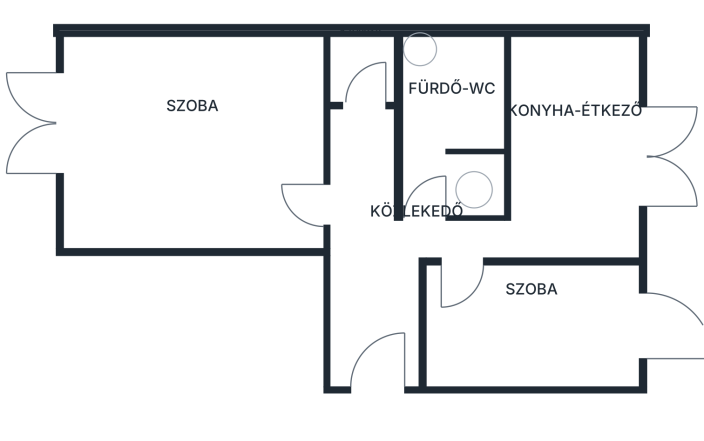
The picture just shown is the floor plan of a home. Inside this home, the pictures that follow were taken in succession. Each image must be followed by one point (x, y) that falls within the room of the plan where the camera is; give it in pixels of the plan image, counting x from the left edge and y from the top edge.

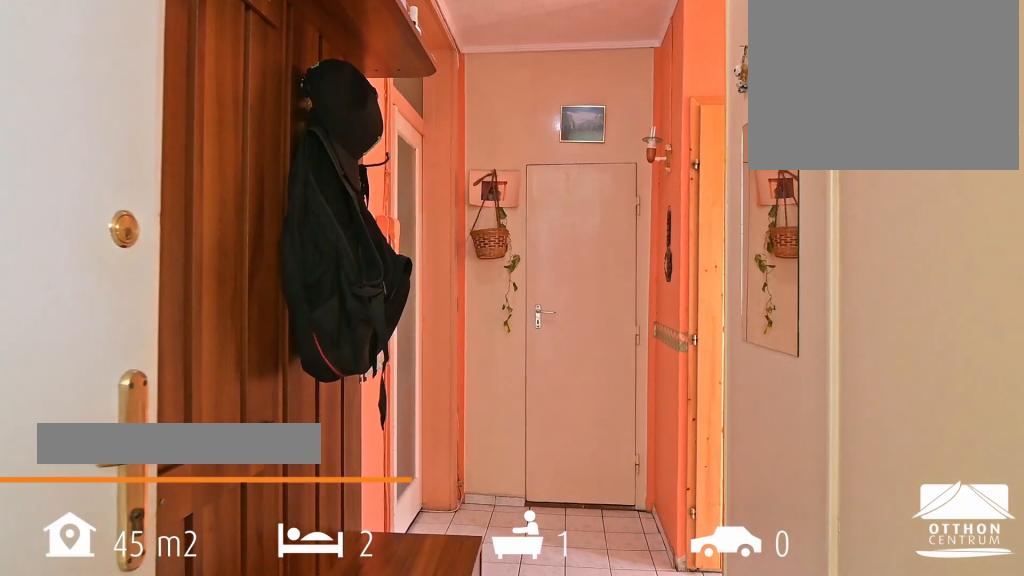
(365, 231)
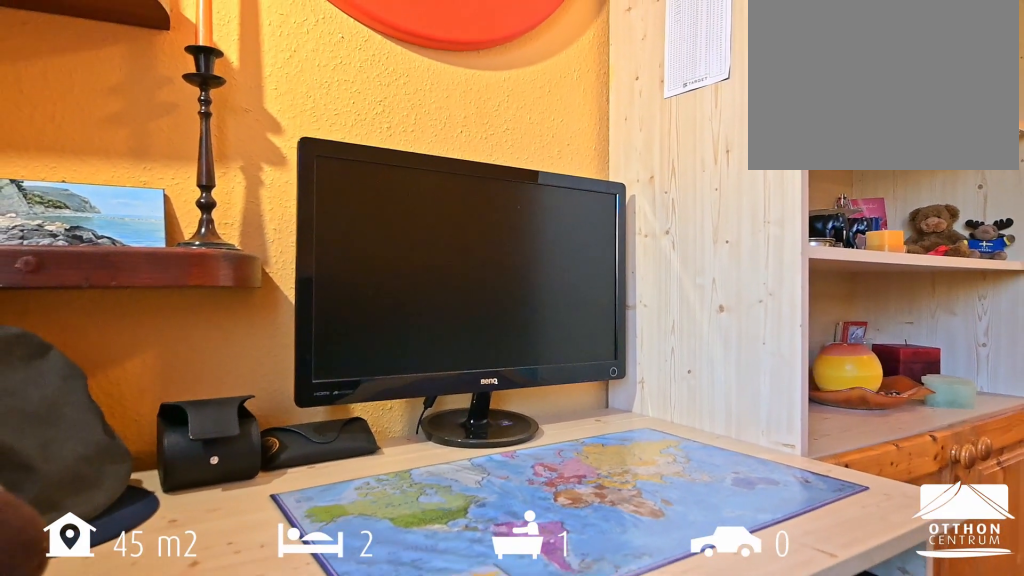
(202, 143)
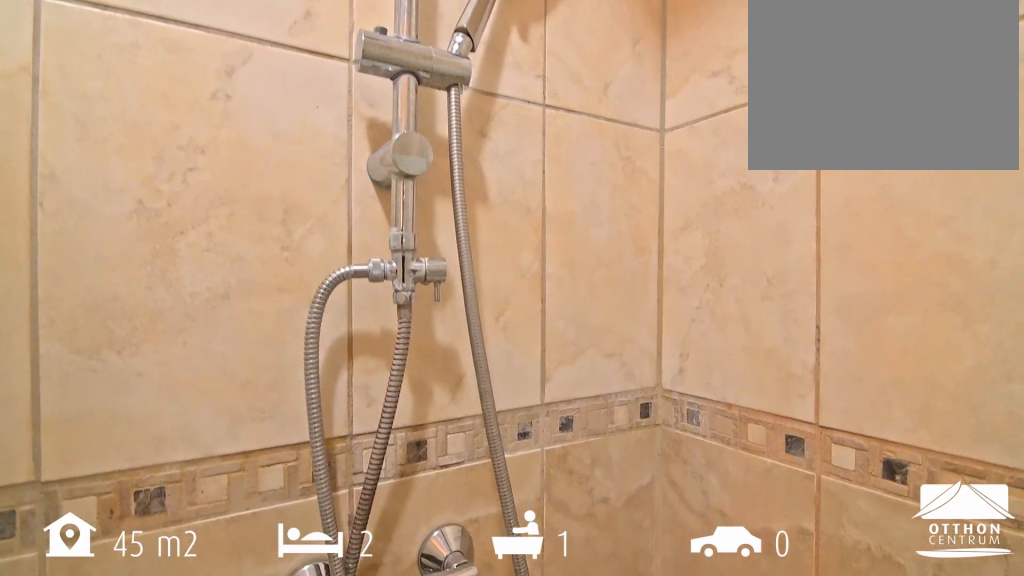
(449, 131)
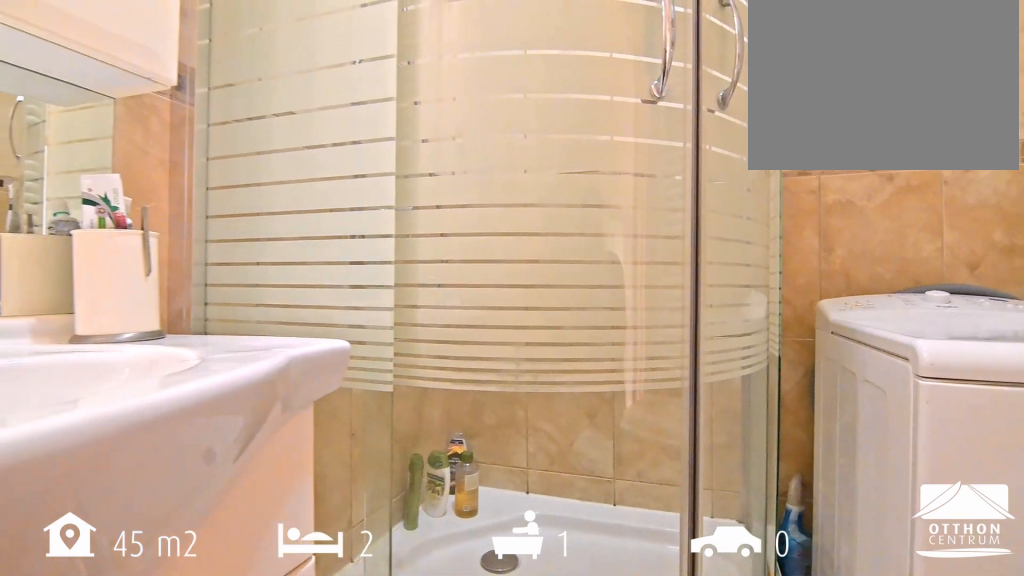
(449, 131)
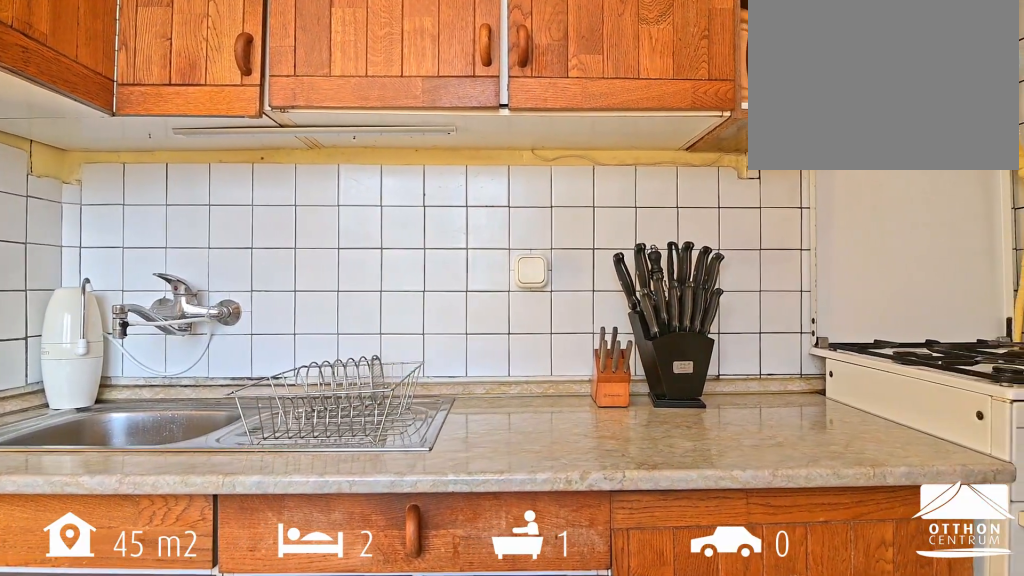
(569, 155)
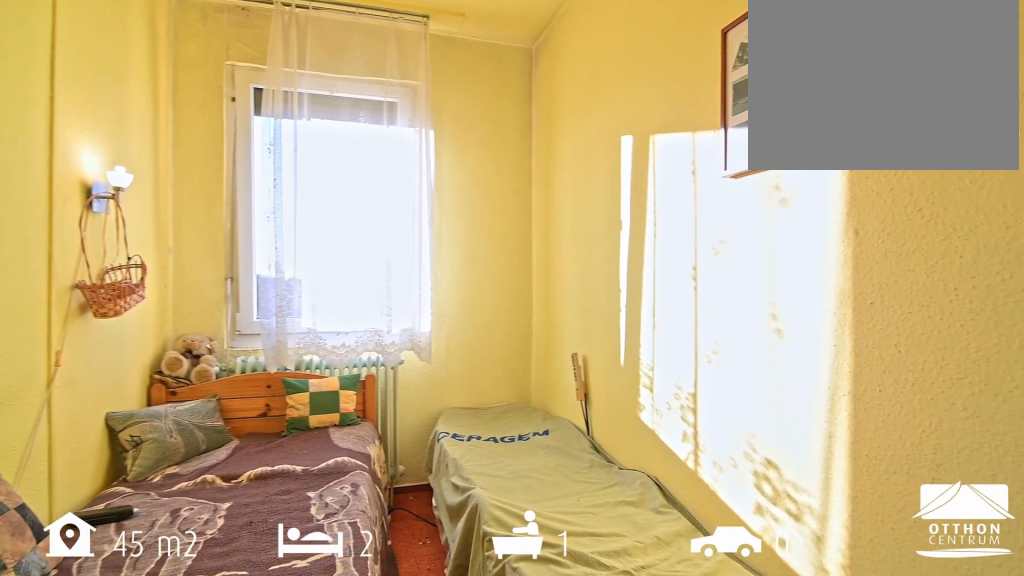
(521, 326)
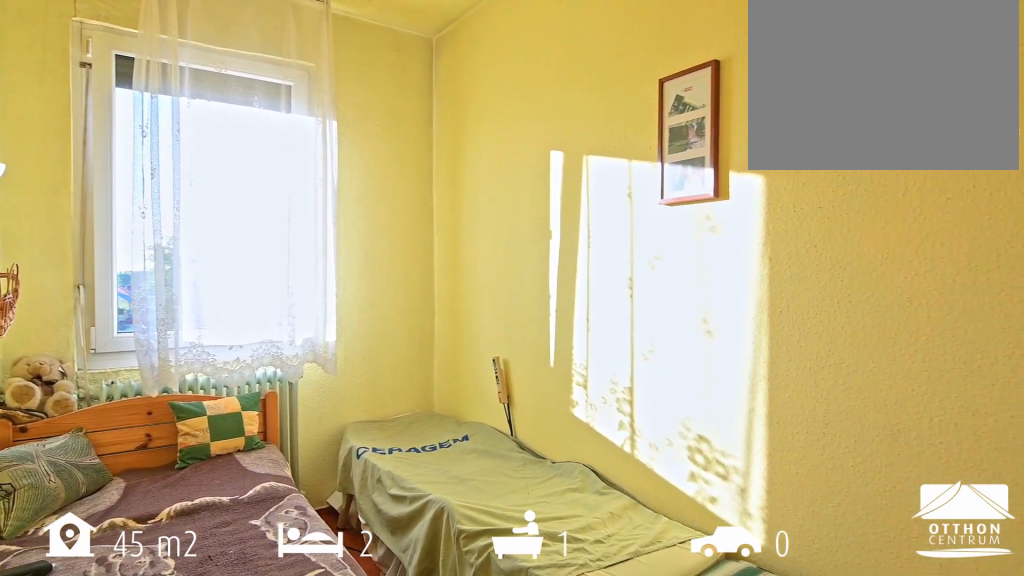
(521, 326)
